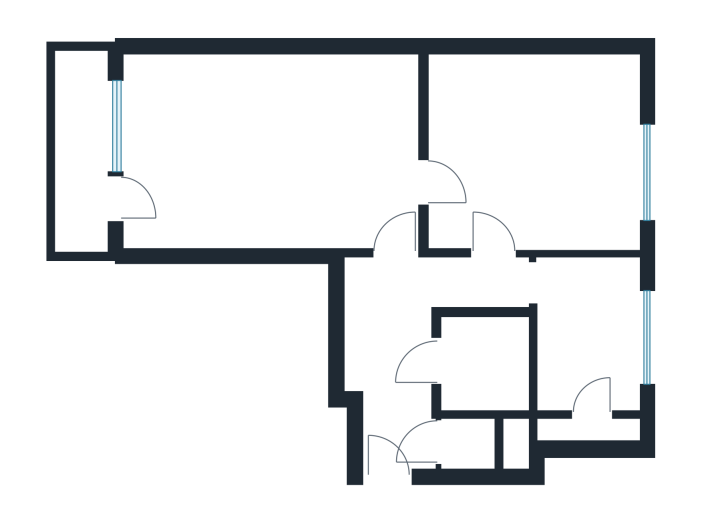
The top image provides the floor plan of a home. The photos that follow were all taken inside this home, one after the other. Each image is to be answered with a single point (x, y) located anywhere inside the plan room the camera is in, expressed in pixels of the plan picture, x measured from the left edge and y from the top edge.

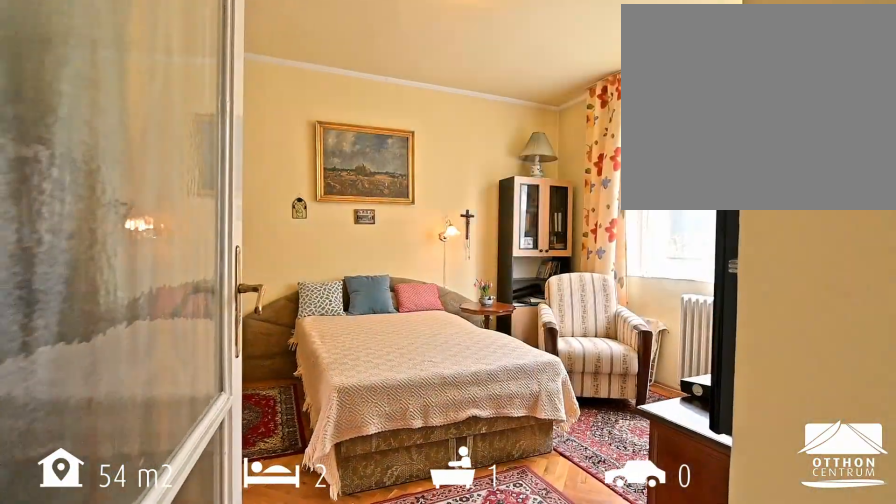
(539, 152)
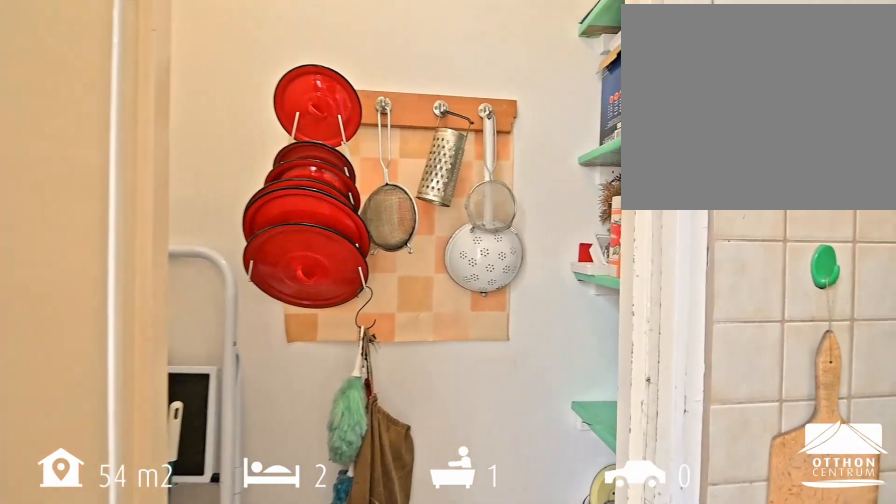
(587, 344)
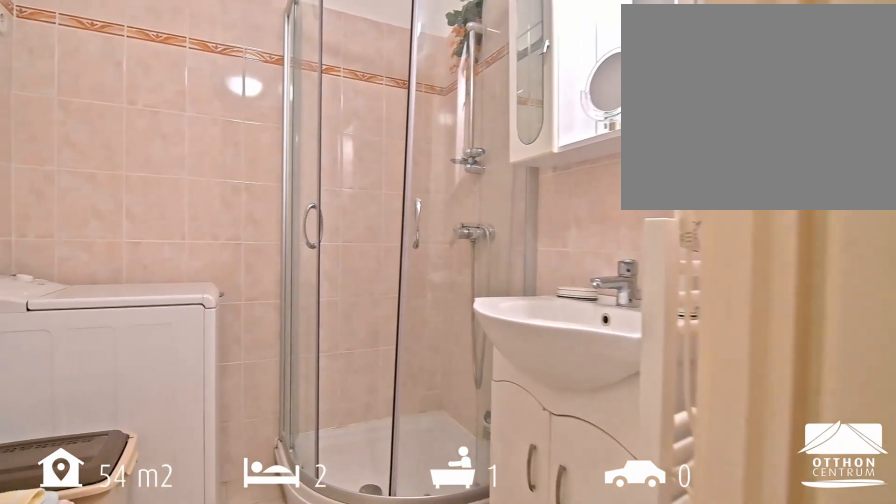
(487, 363)
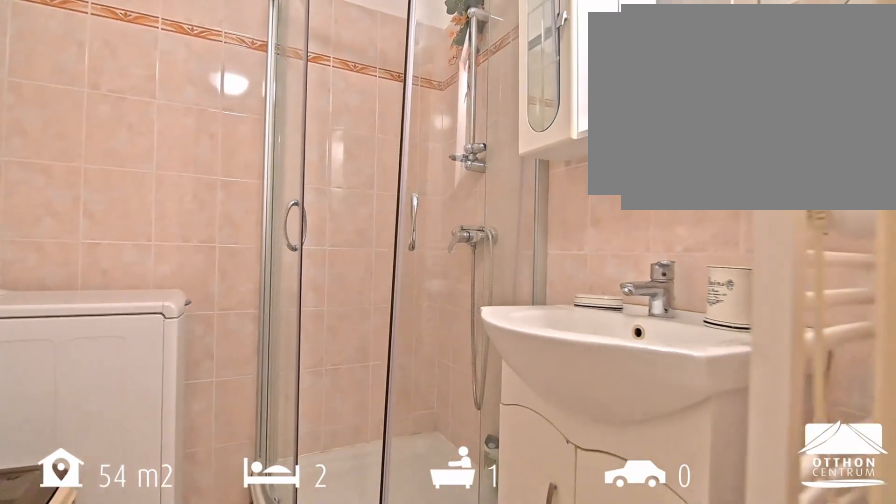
(487, 363)
